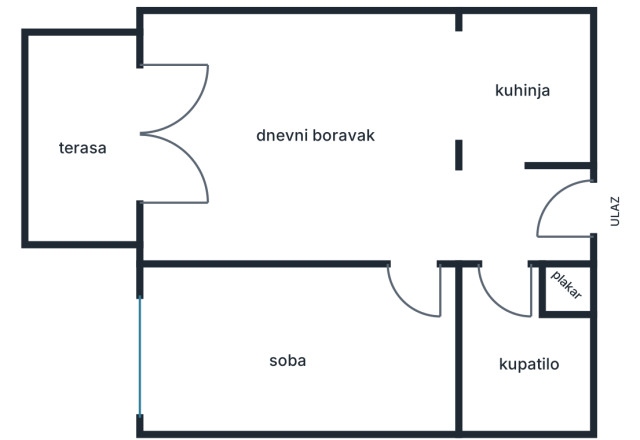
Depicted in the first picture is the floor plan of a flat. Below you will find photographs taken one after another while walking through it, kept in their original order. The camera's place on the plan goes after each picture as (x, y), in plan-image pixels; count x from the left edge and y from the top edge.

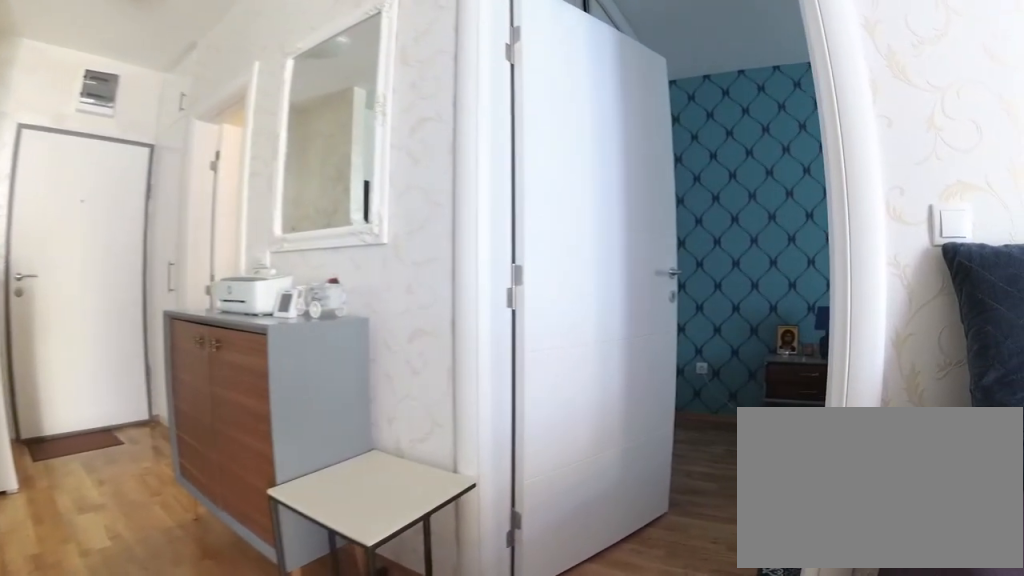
(363, 178)
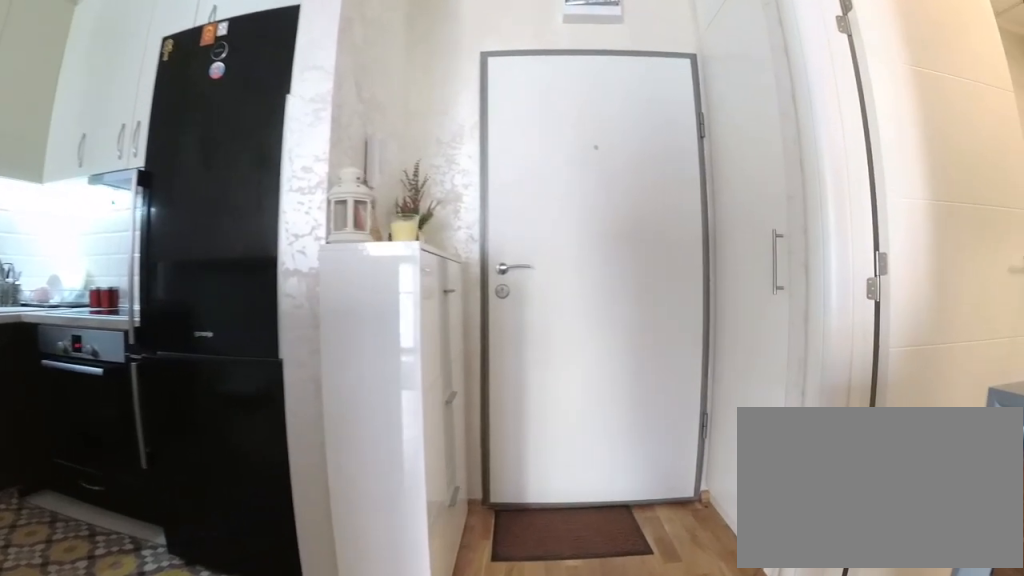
(464, 209)
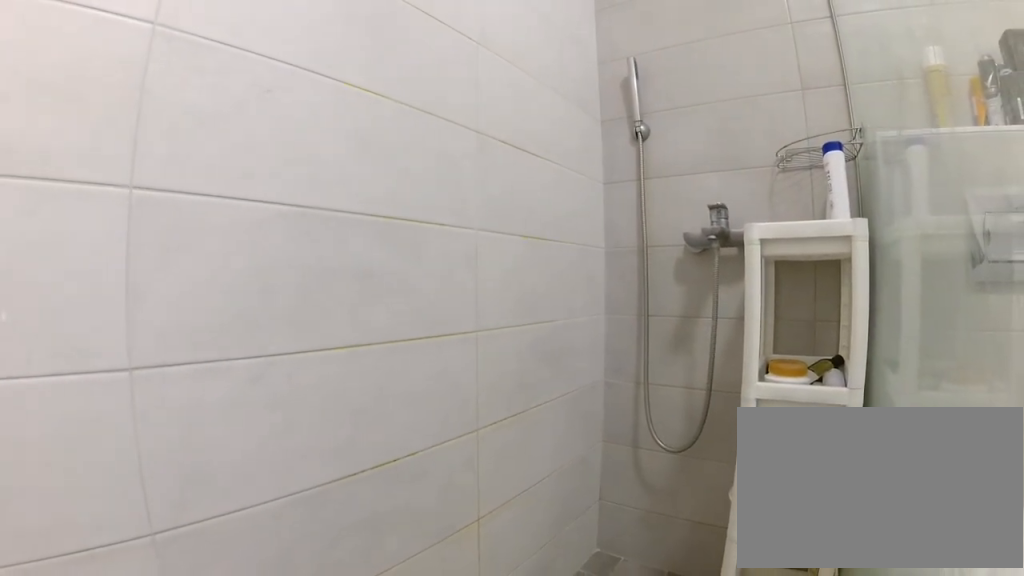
(565, 343)
